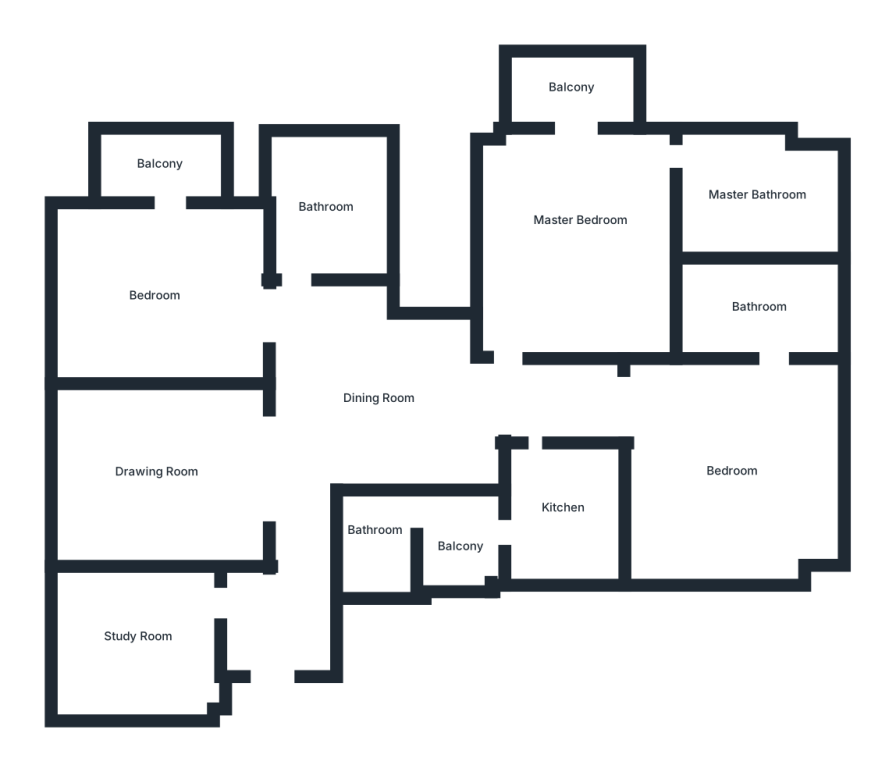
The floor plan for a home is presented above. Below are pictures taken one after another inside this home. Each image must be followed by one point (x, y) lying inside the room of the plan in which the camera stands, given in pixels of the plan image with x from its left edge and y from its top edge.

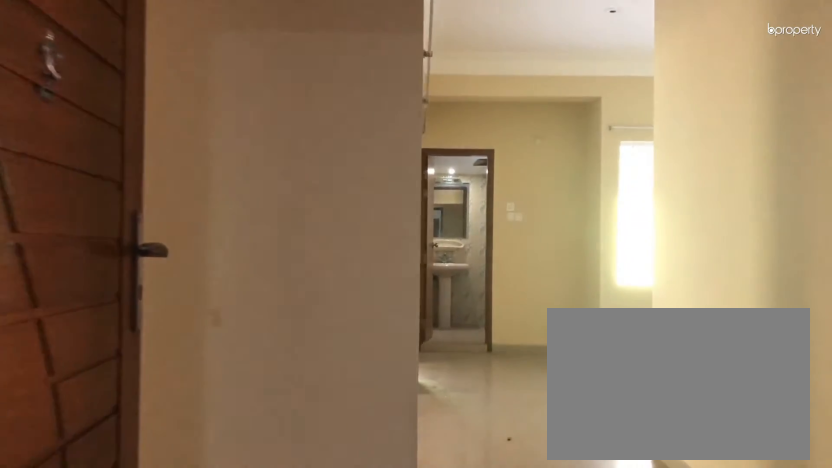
(289, 613)
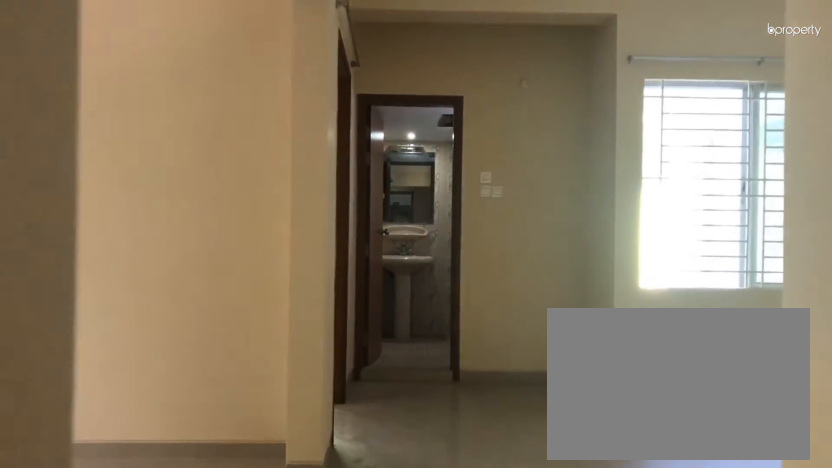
(289, 613)
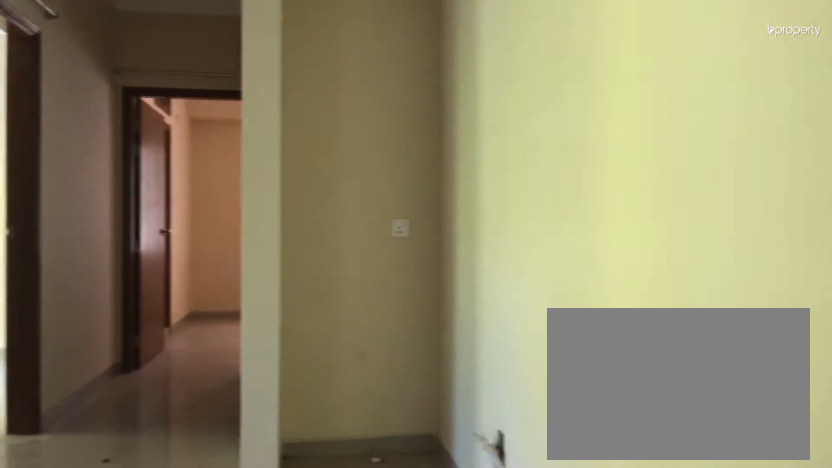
(159, 472)
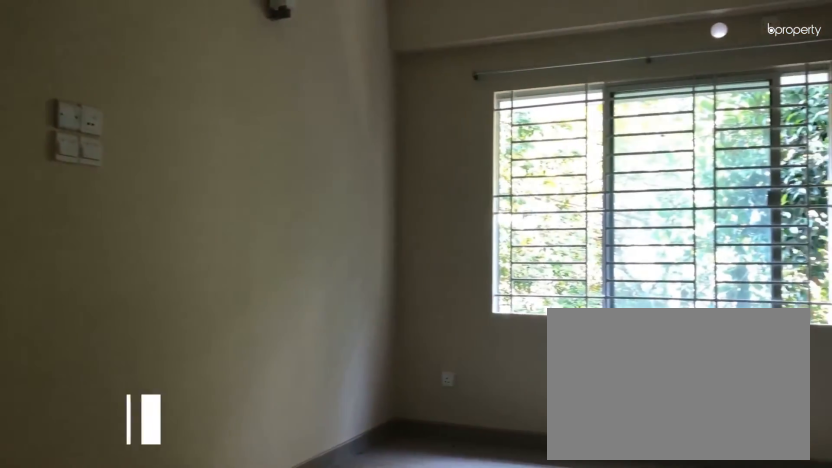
(159, 472)
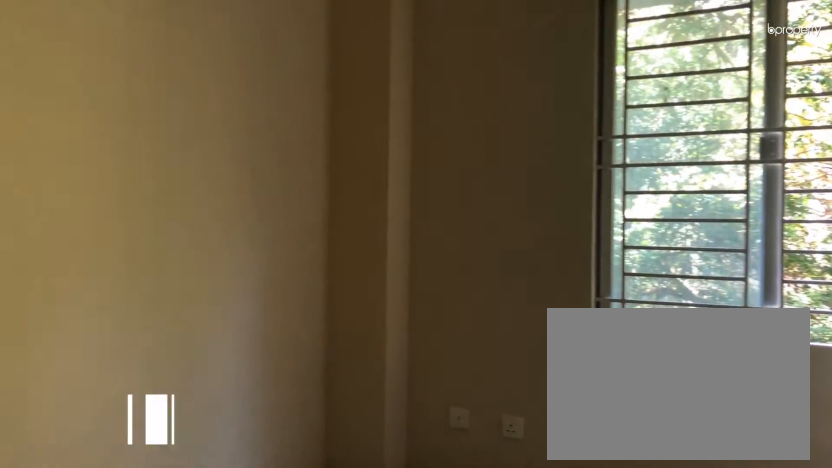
(138, 635)
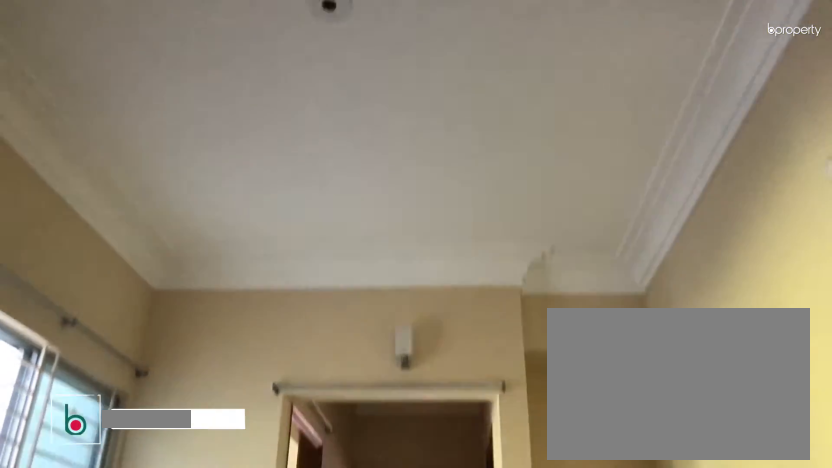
(378, 397)
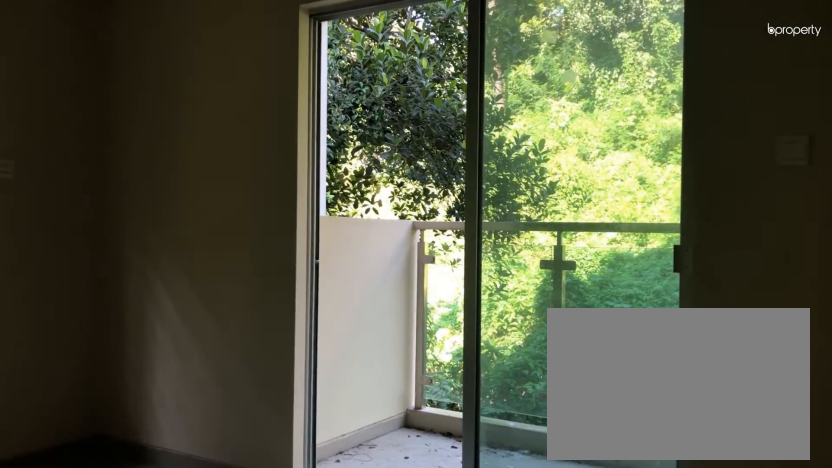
(154, 296)
